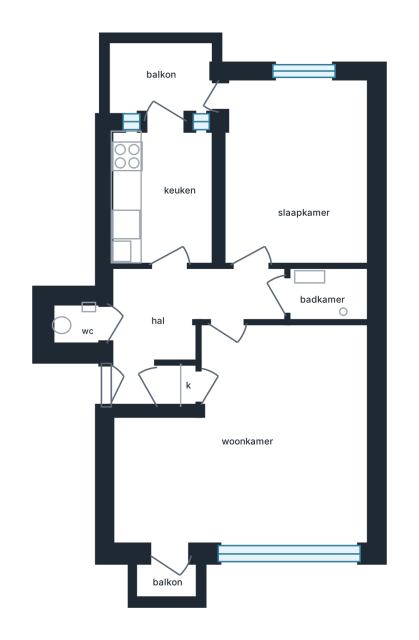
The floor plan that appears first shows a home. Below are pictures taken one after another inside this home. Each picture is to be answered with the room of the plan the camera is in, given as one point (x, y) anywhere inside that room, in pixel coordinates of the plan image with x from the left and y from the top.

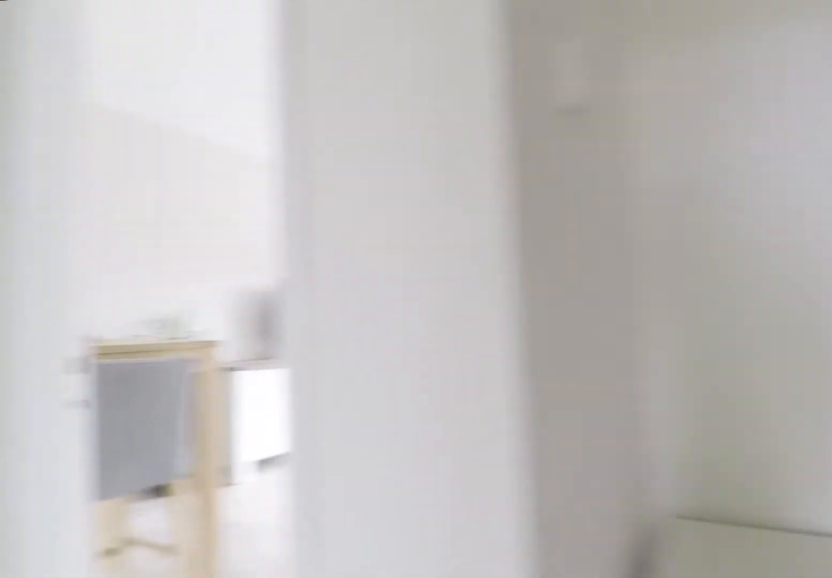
(176, 319)
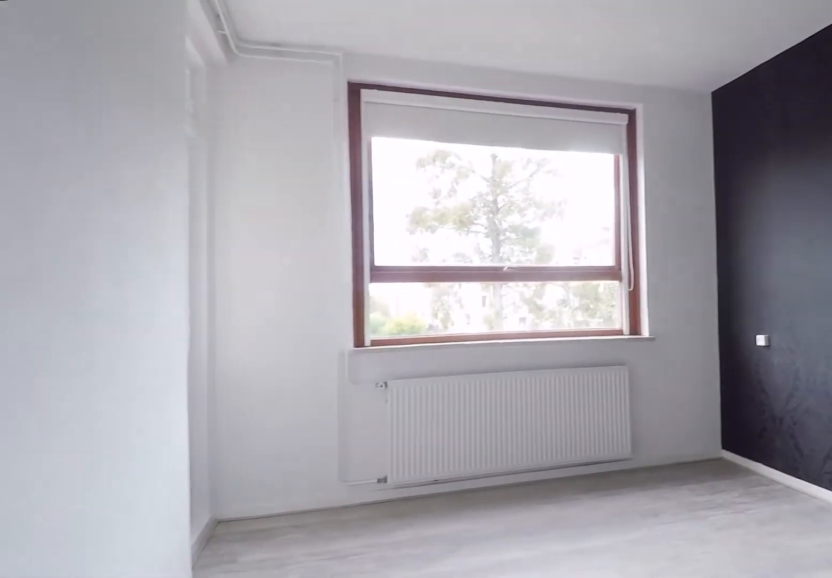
(288, 164)
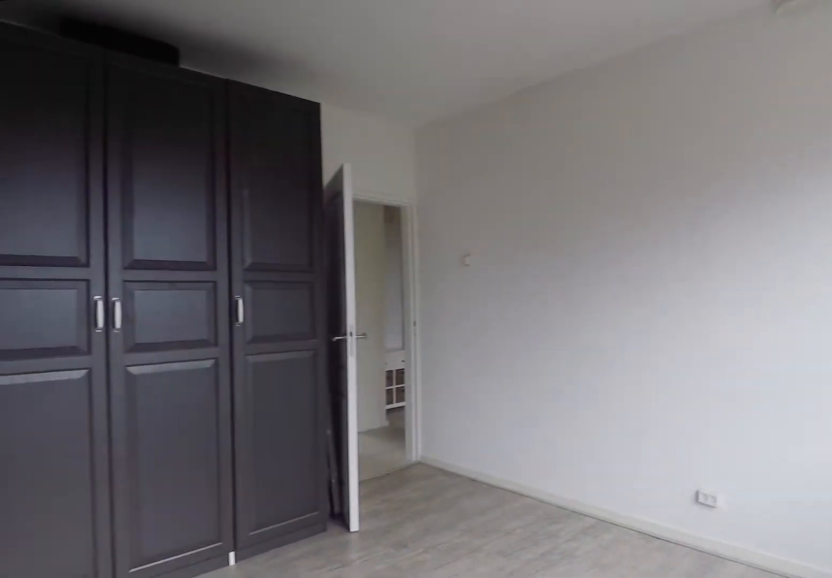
(288, 164)
